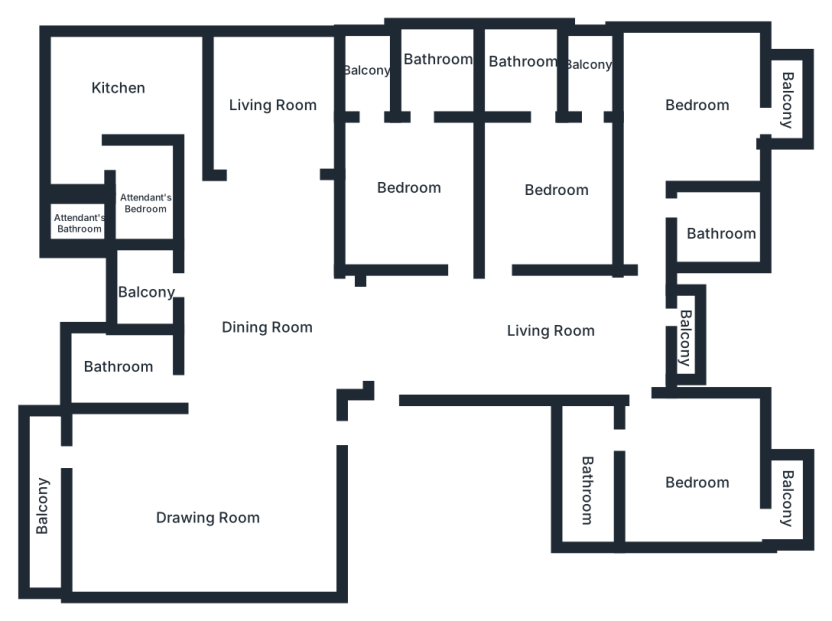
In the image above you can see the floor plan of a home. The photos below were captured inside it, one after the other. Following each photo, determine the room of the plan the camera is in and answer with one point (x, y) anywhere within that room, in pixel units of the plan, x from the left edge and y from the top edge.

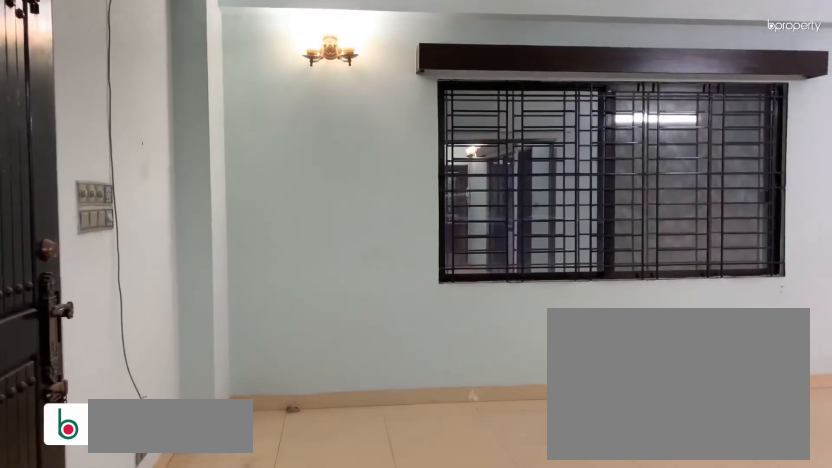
(208, 496)
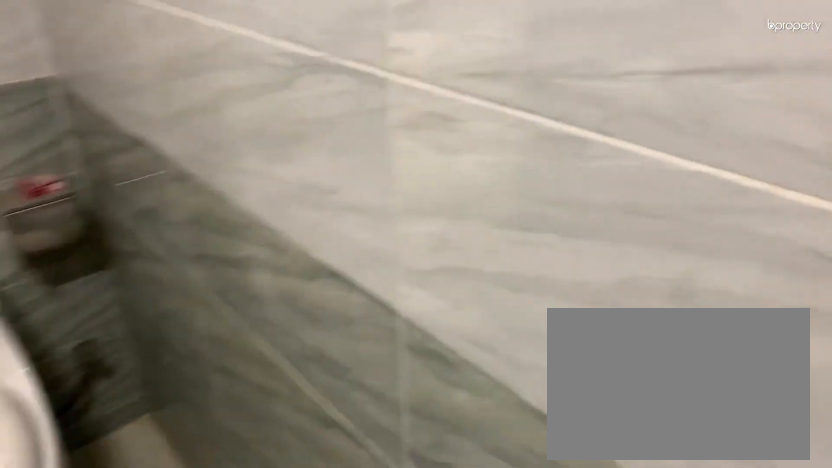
(130, 370)
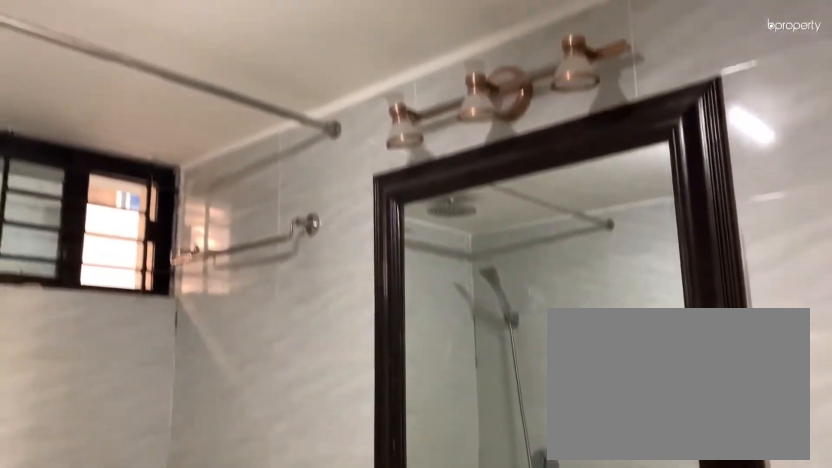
(130, 370)
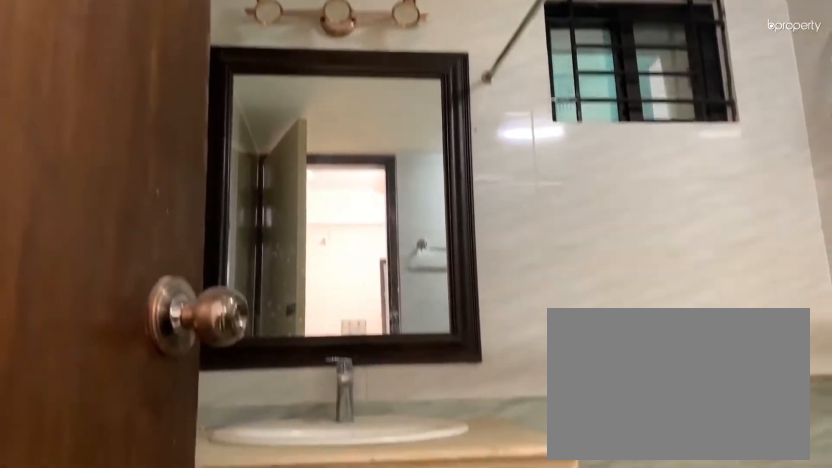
(430, 67)
